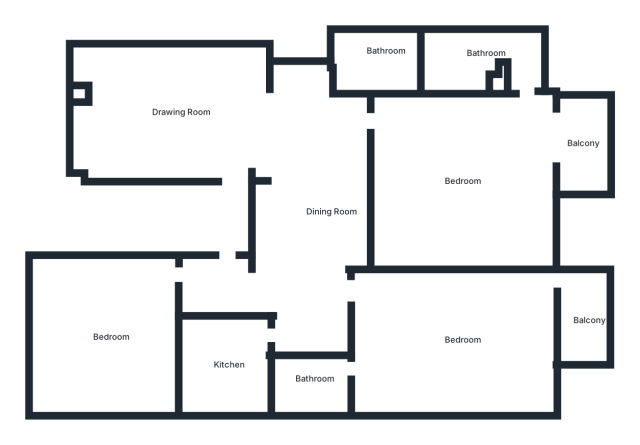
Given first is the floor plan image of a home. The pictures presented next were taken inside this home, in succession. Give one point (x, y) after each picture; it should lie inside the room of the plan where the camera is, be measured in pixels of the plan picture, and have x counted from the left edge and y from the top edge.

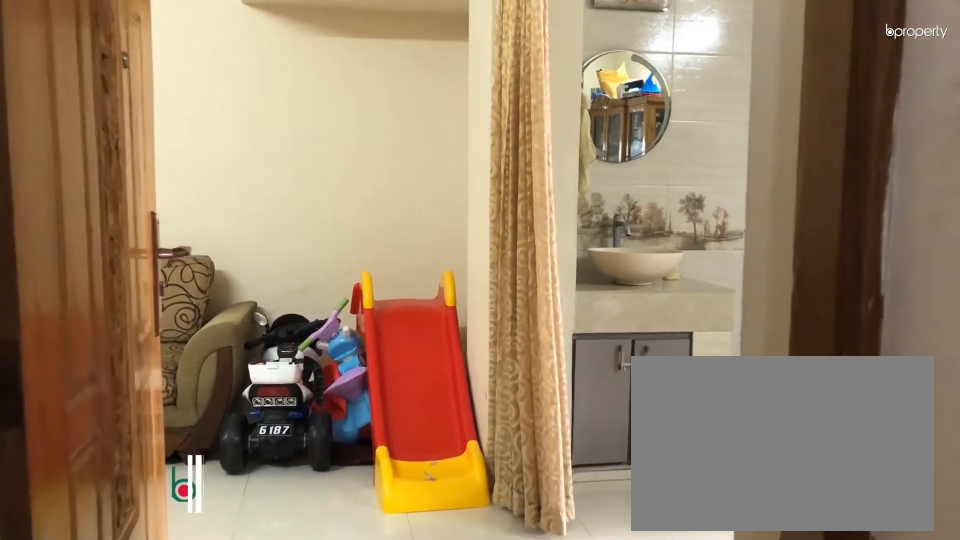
(220, 147)
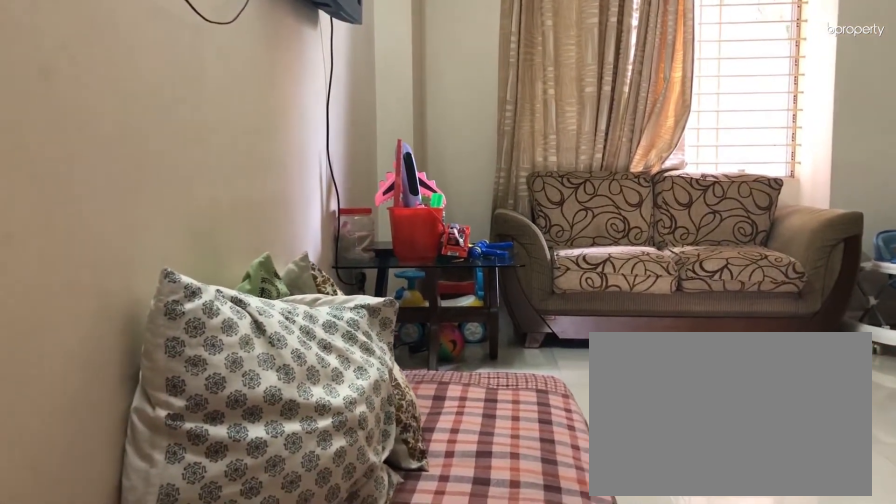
(148, 102)
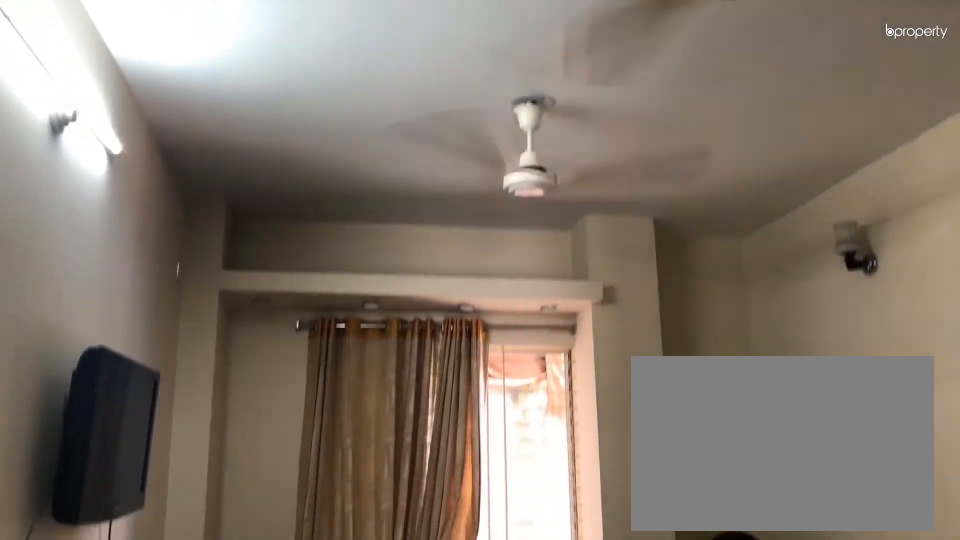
(148, 103)
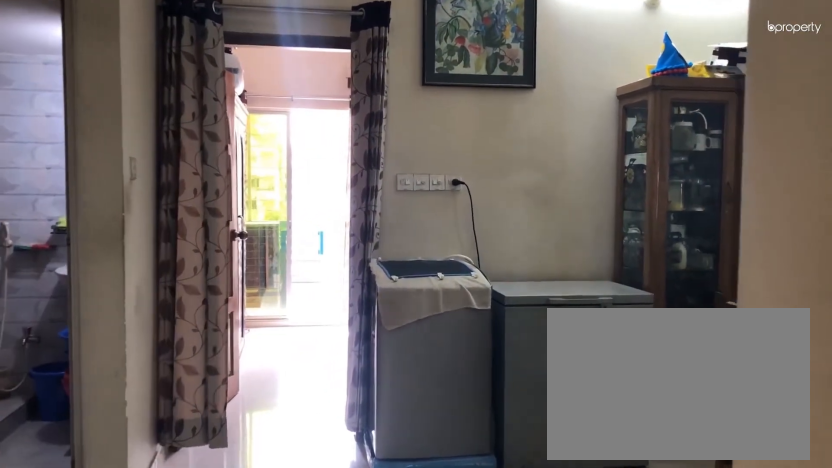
(307, 180)
